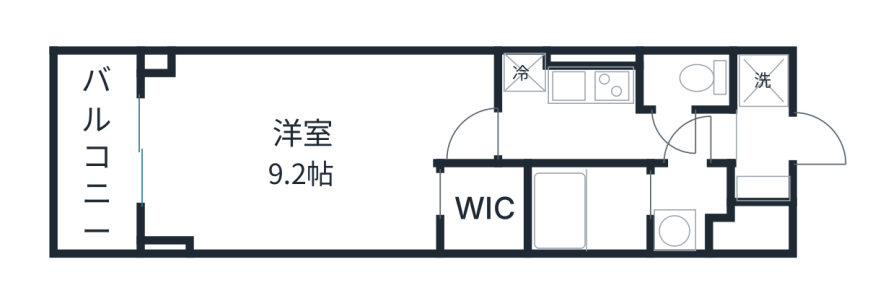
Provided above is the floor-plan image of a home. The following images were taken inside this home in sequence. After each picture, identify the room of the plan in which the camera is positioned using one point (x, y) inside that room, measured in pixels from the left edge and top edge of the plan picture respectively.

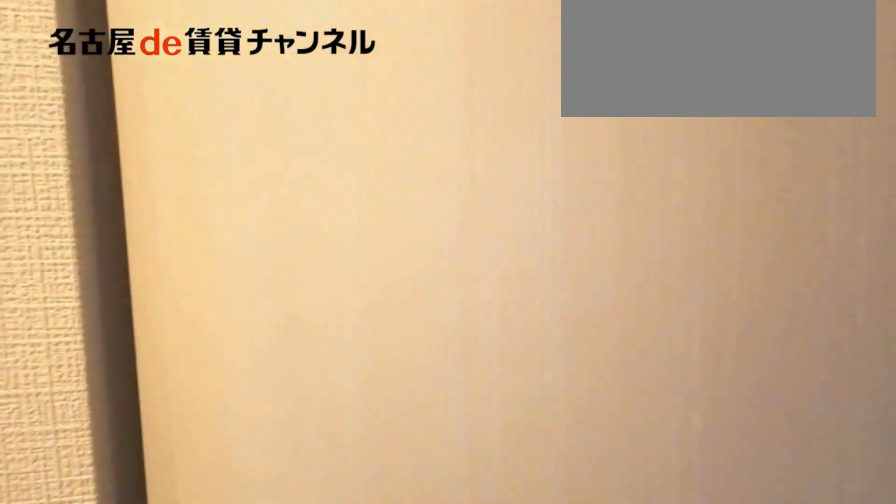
(762, 144)
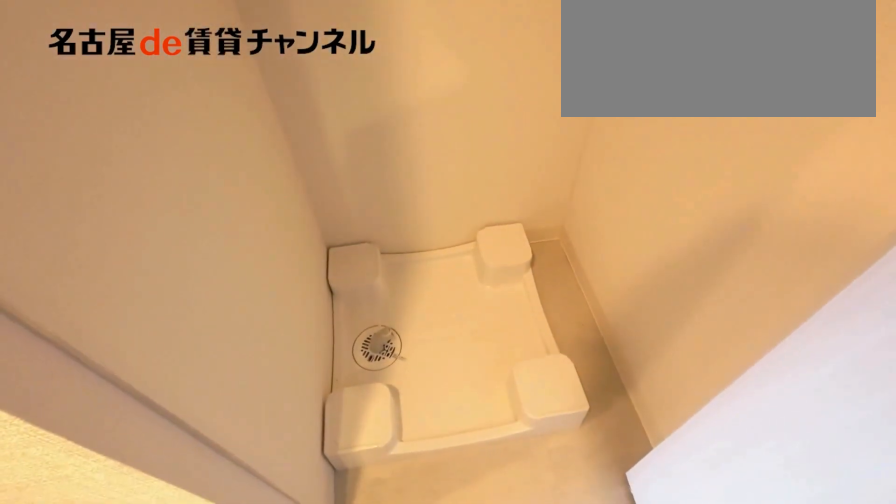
(762, 79)
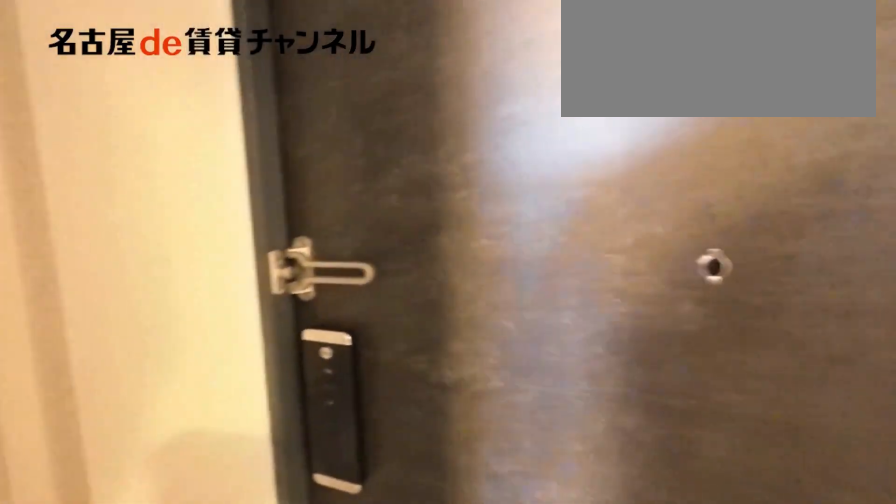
(762, 144)
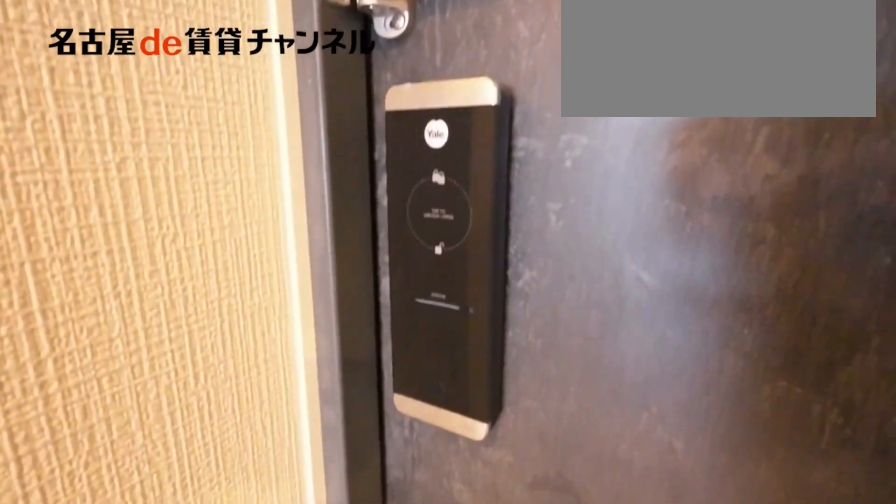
(762, 144)
